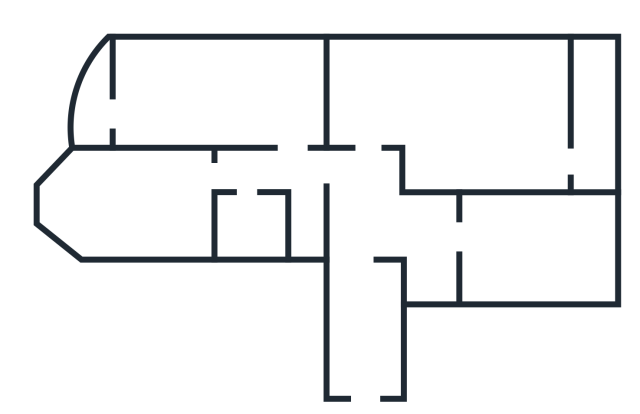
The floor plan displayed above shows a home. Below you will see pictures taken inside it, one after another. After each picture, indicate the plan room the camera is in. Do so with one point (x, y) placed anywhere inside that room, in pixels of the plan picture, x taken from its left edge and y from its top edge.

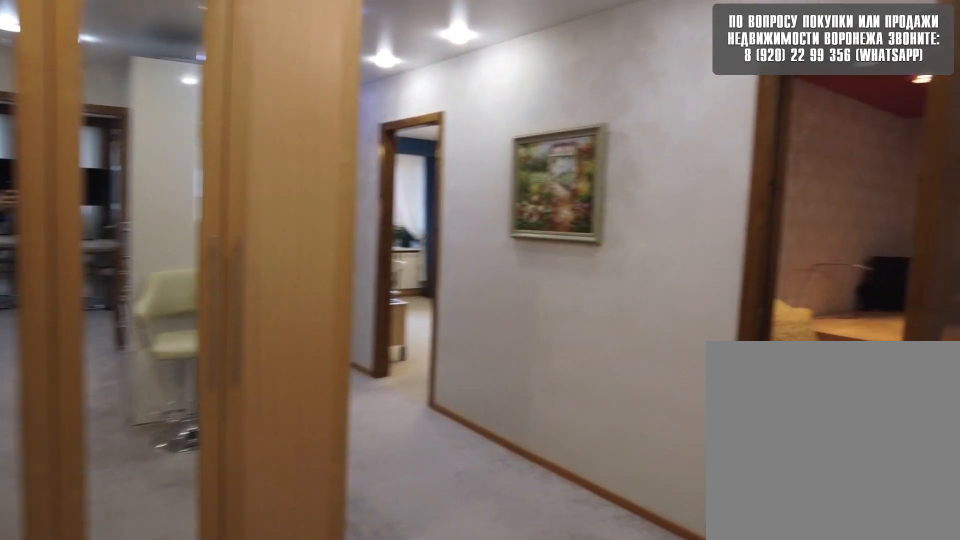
(376, 228)
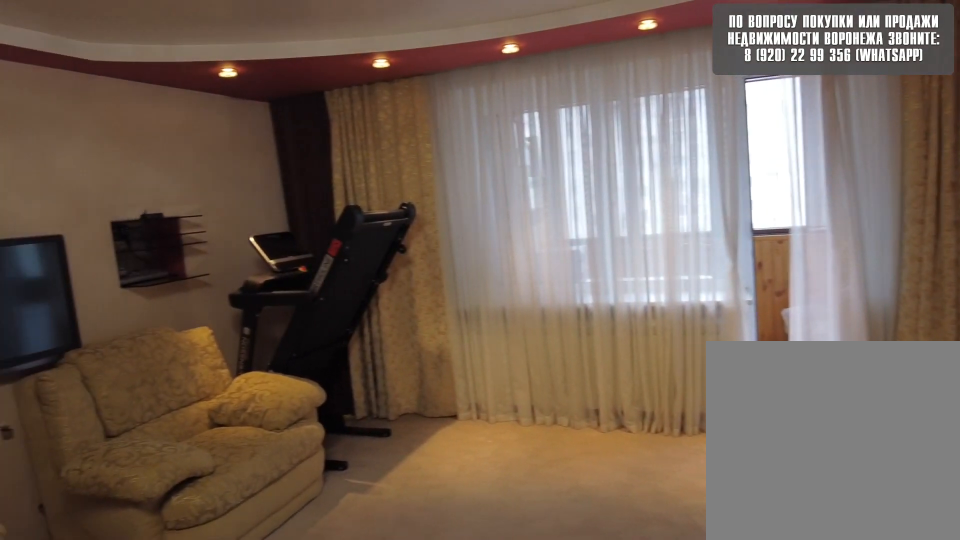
(416, 103)
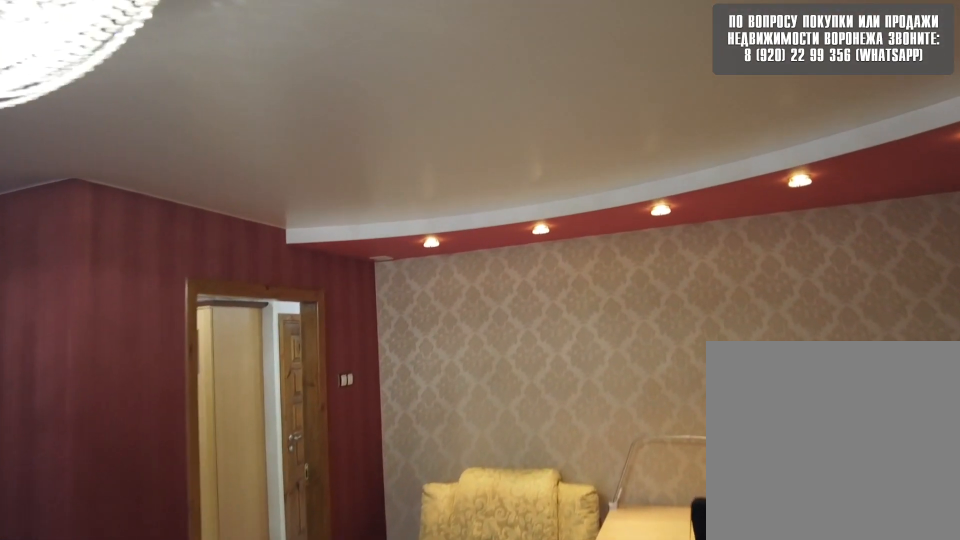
(416, 103)
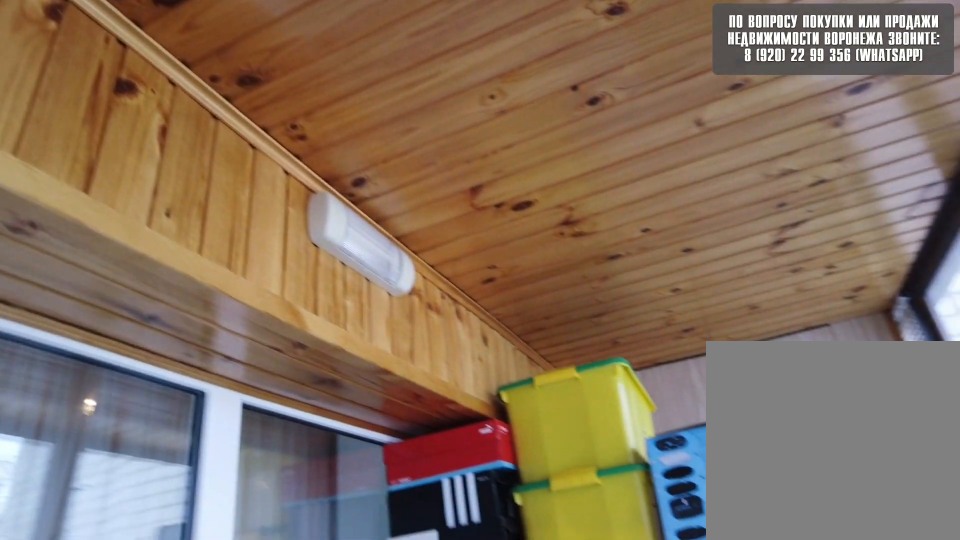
(607, 155)
